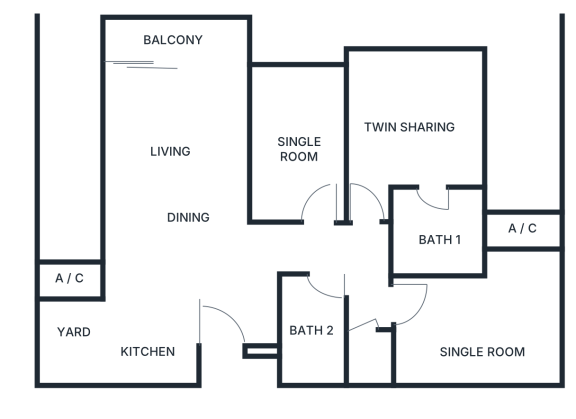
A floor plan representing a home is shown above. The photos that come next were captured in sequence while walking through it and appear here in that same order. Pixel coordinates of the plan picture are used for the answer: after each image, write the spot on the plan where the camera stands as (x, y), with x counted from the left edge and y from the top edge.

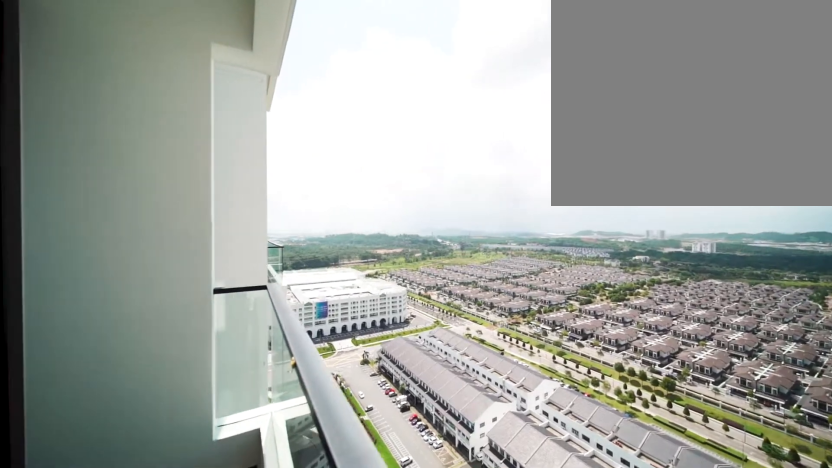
(216, 28)
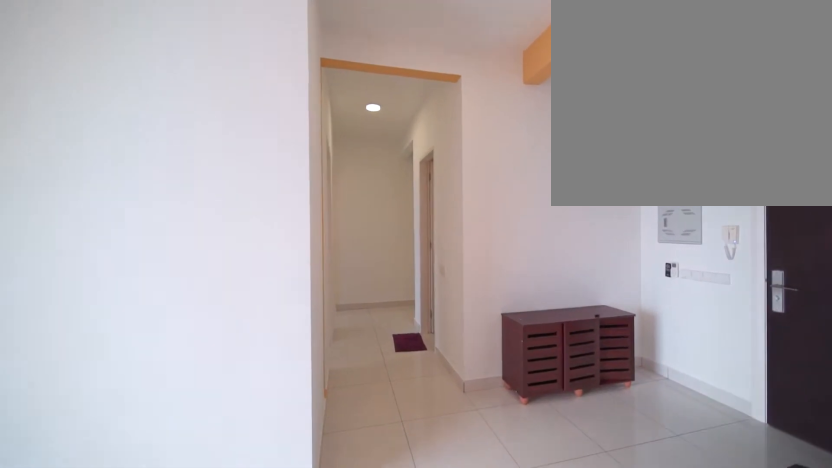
(207, 292)
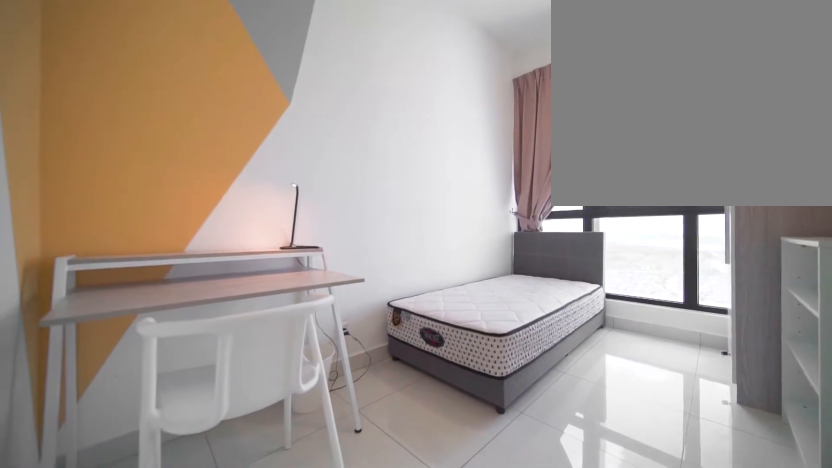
(294, 203)
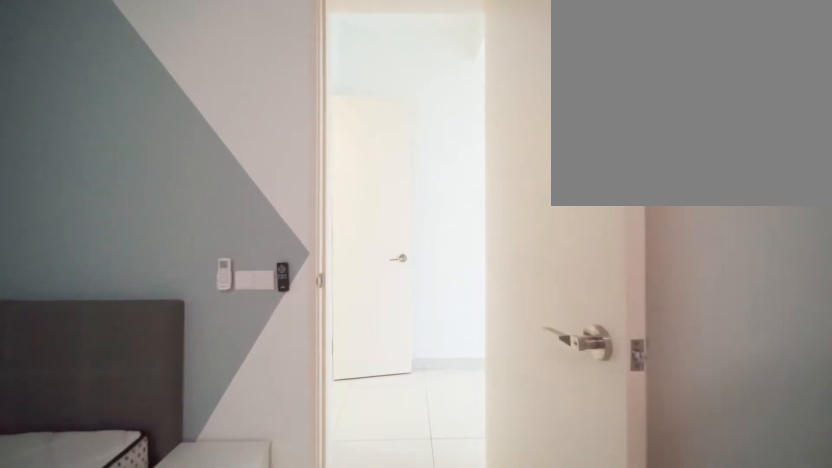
(404, 318)
